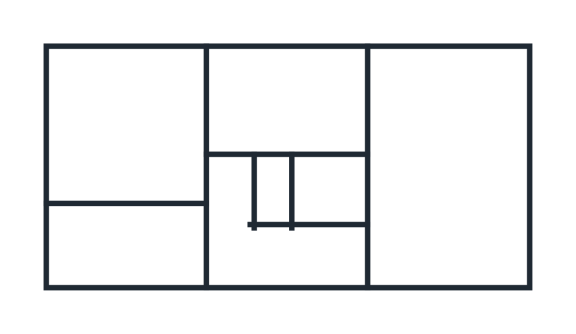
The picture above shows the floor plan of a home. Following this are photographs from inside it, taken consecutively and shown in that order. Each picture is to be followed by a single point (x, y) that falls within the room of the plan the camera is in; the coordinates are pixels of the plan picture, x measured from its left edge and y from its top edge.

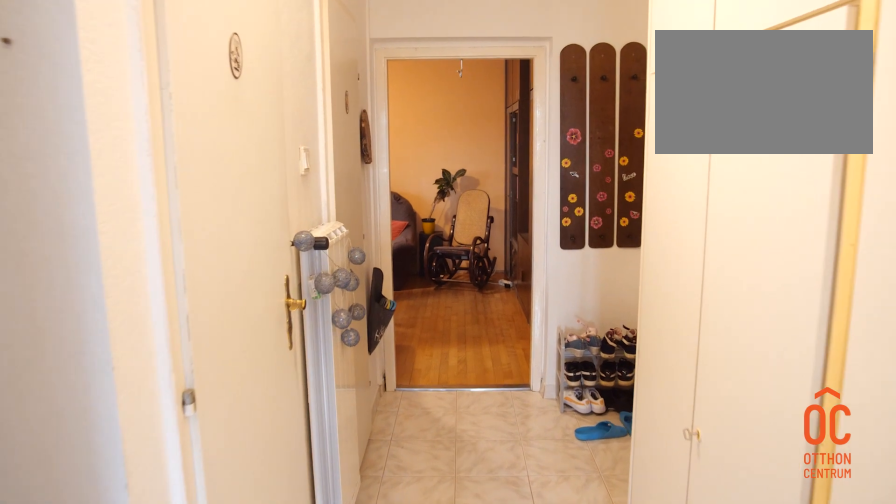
(248, 254)
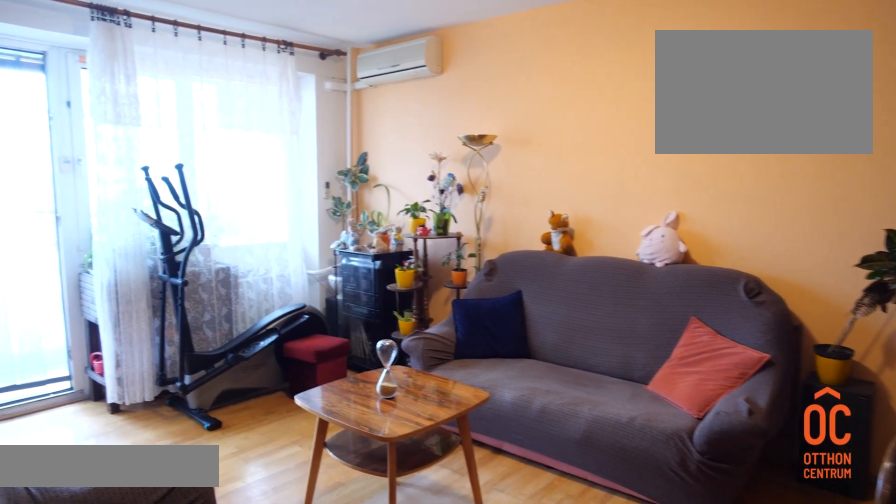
(455, 172)
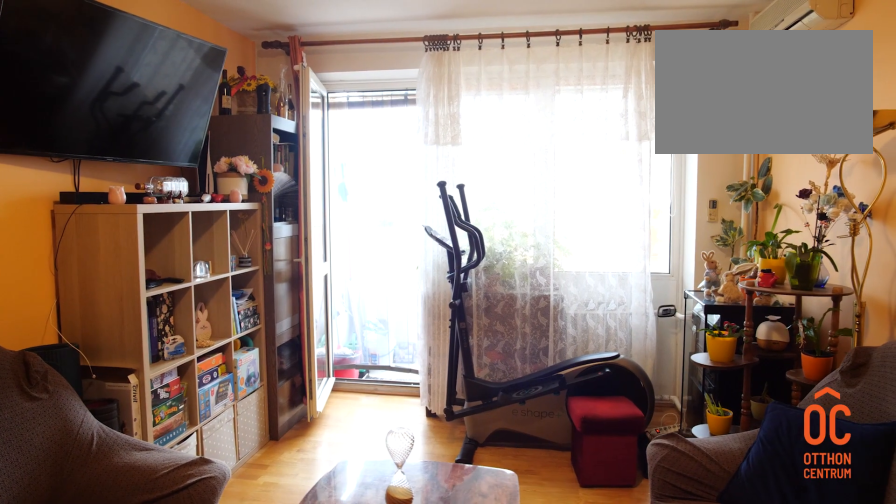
(448, 173)
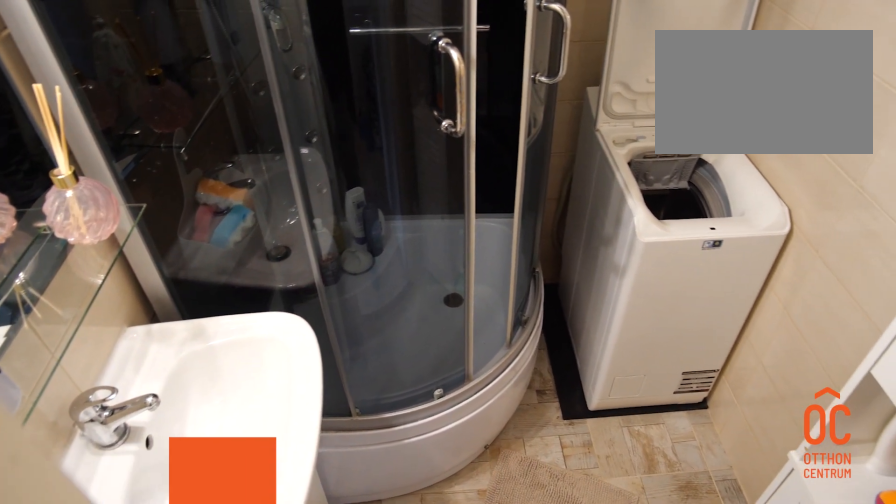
(330, 186)
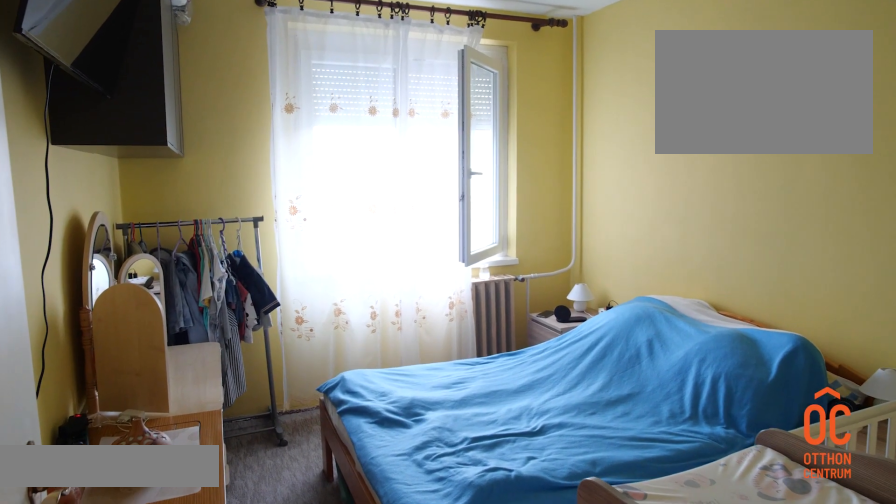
(126, 128)
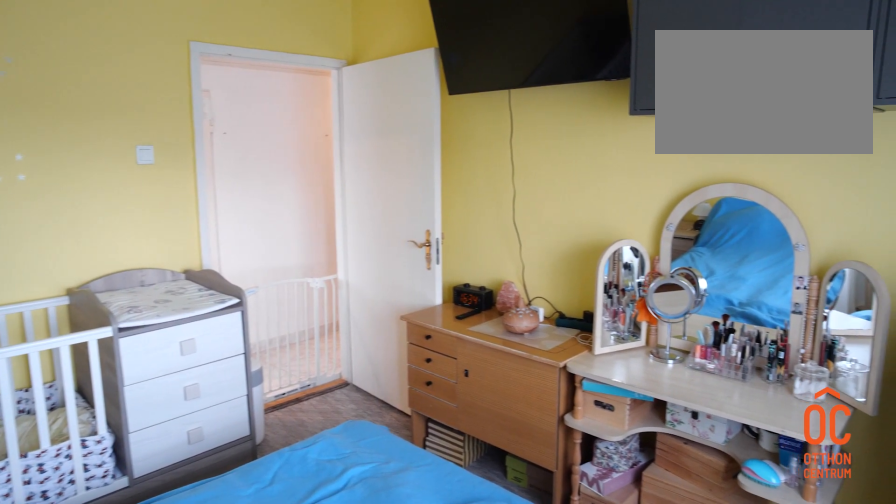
(126, 128)
